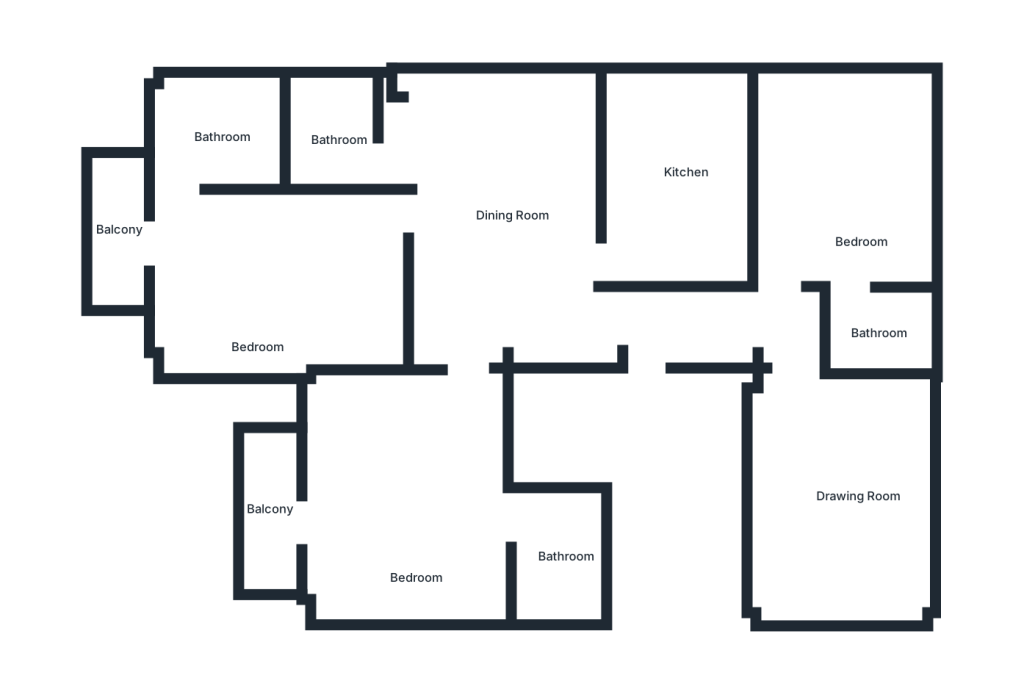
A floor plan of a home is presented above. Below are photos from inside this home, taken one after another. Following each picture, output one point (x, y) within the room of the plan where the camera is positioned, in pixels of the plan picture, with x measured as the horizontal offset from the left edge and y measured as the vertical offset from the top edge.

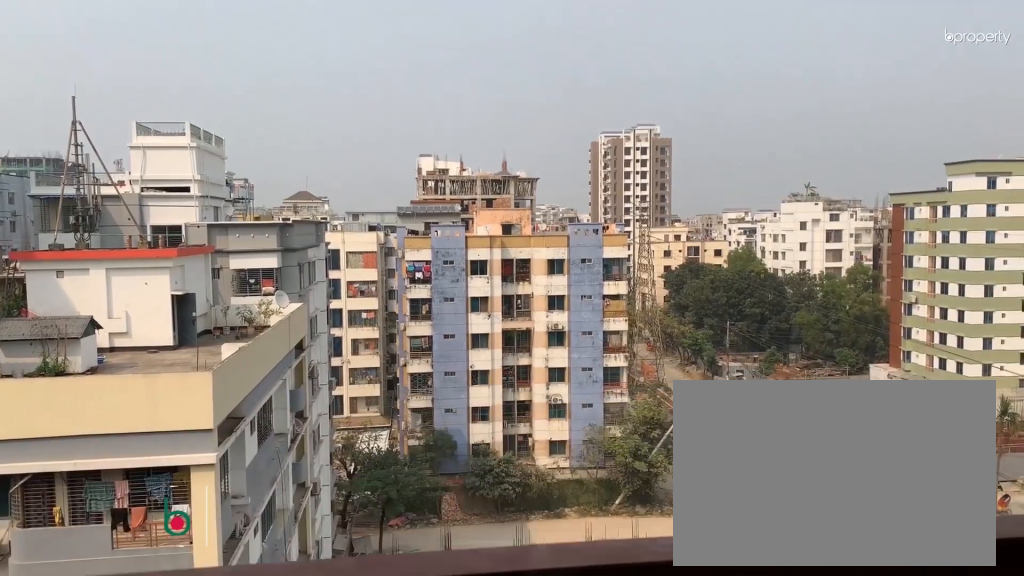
(123, 229)
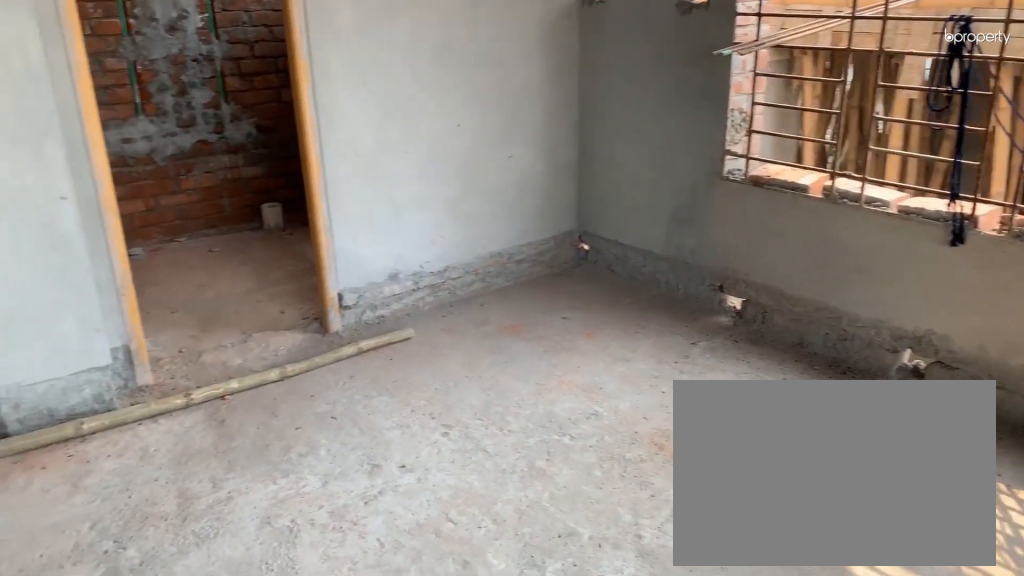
(412, 497)
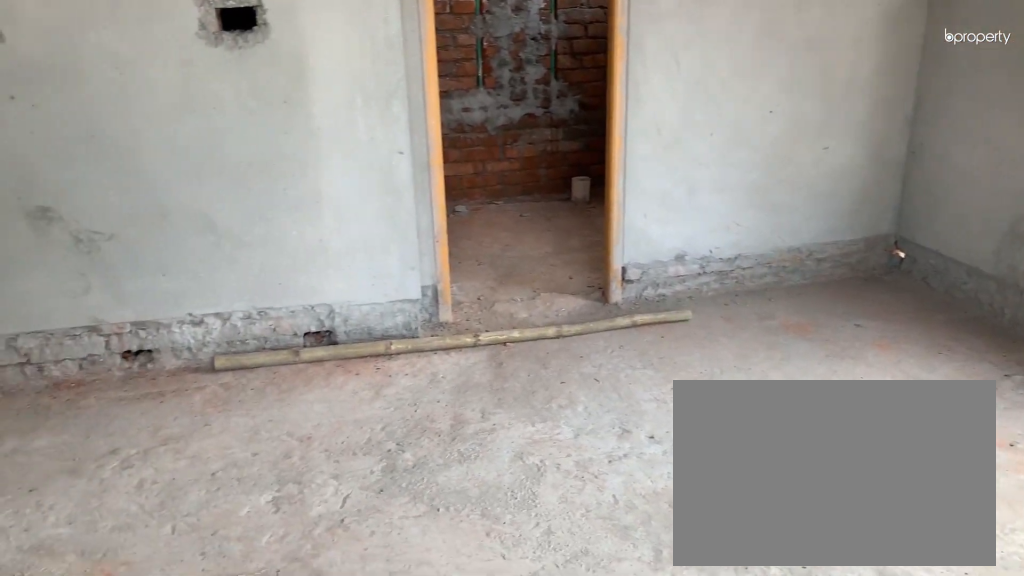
(412, 497)
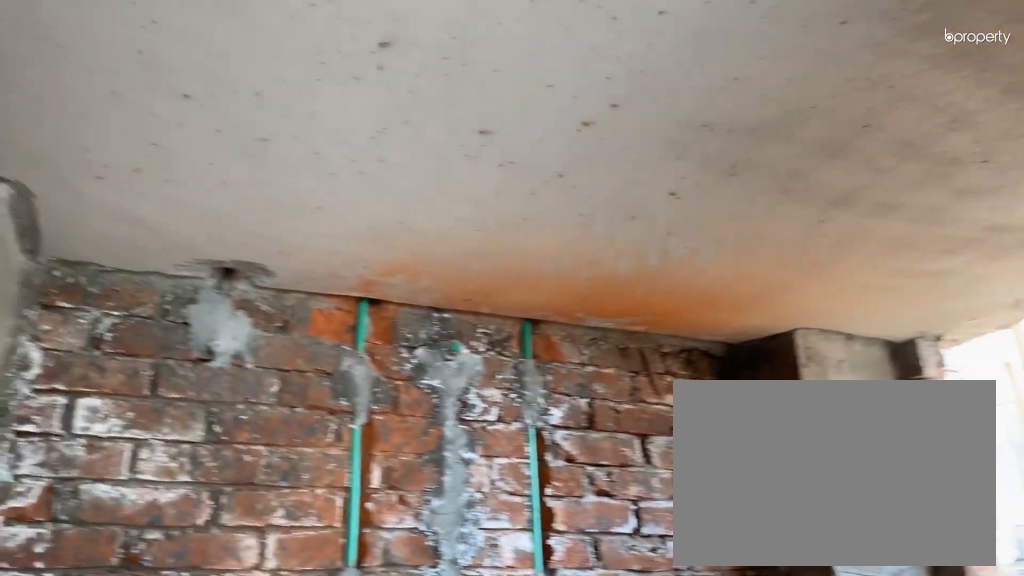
(567, 563)
